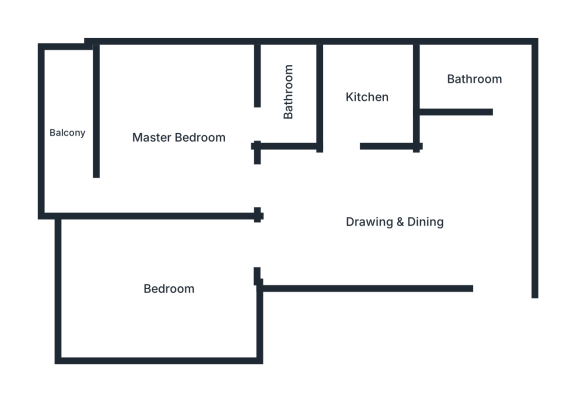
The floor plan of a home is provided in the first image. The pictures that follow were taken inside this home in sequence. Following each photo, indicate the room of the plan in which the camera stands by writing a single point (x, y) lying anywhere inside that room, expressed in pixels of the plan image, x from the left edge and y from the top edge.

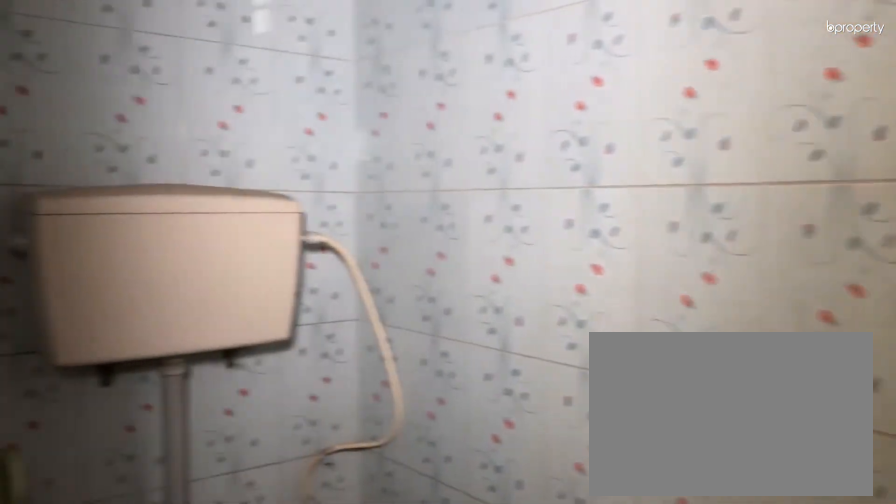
(473, 79)
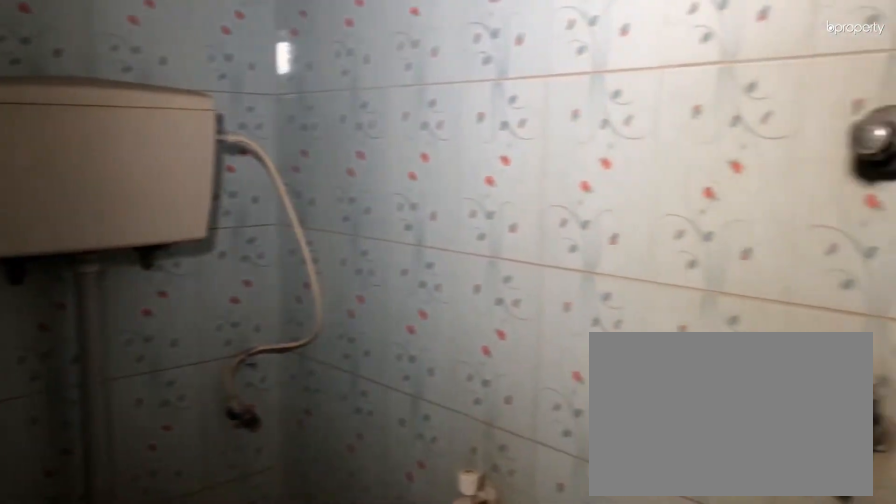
(473, 79)
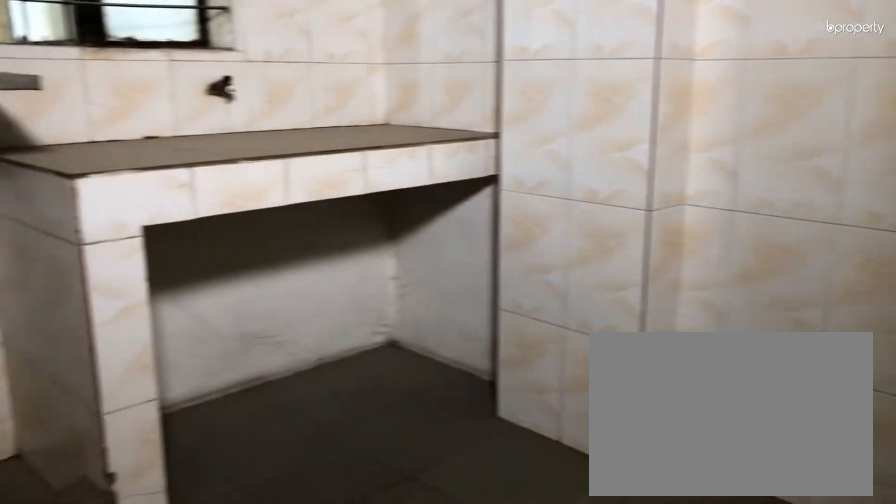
(367, 92)
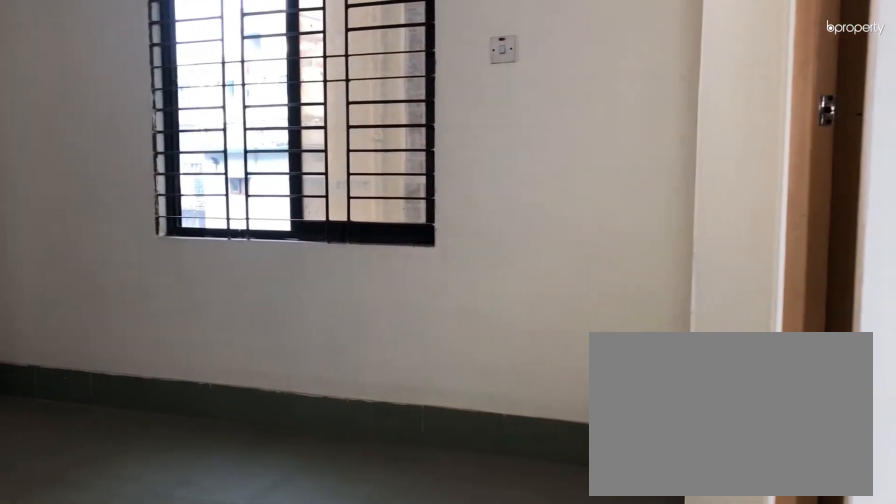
(175, 142)
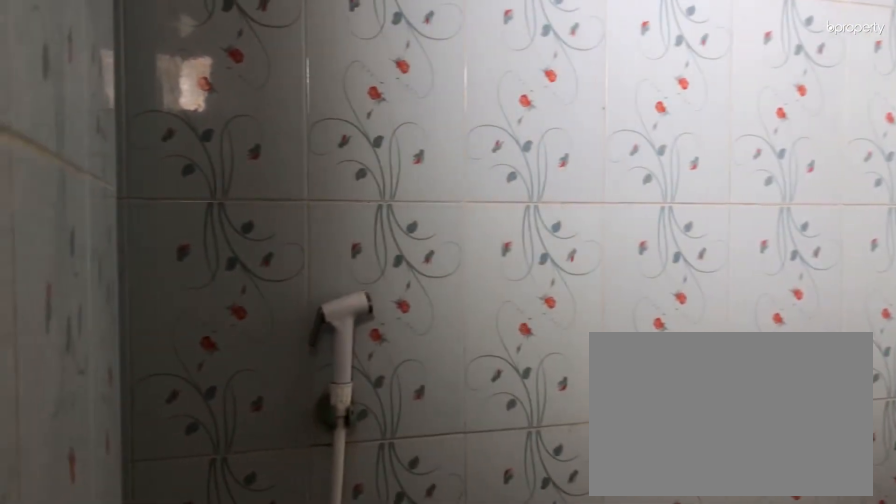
(286, 101)
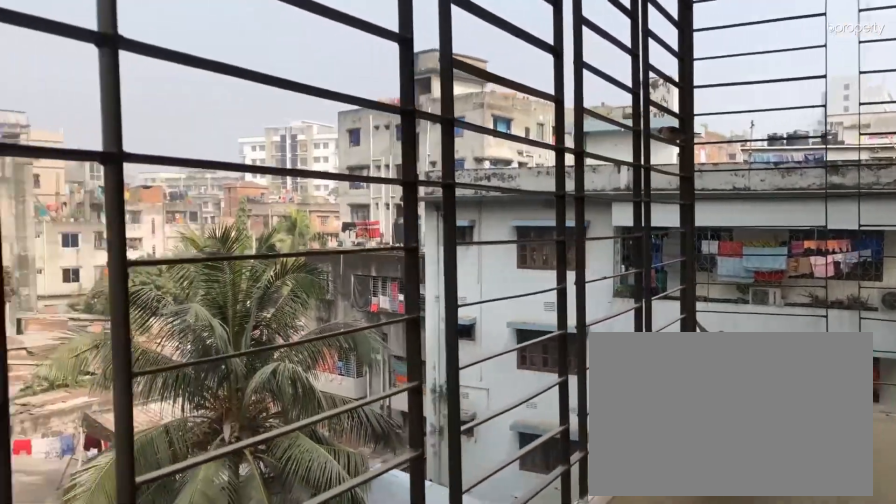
(66, 134)
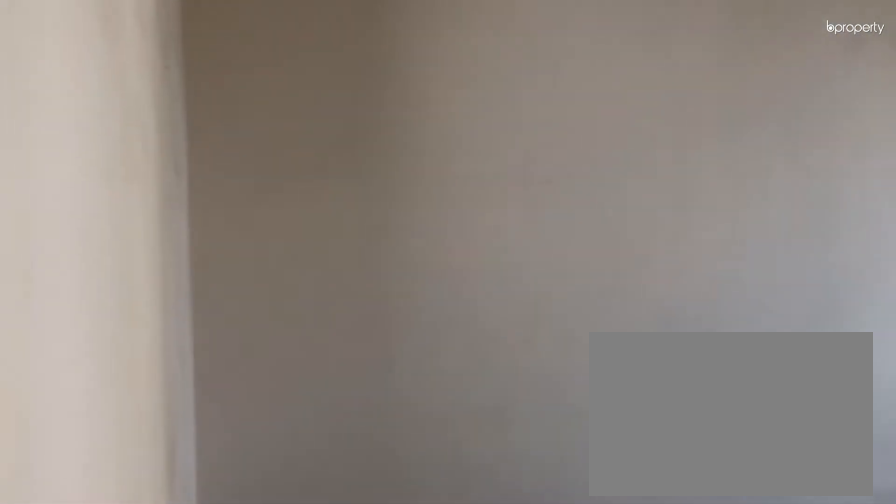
(168, 287)
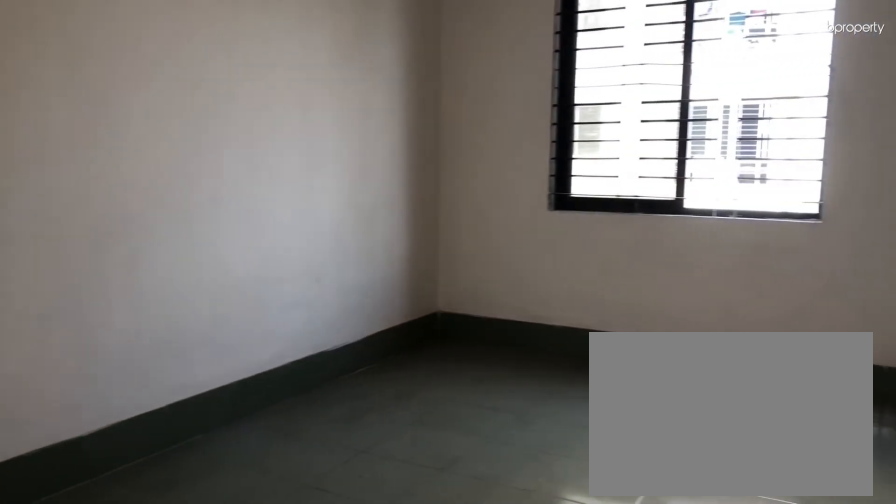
(168, 287)
